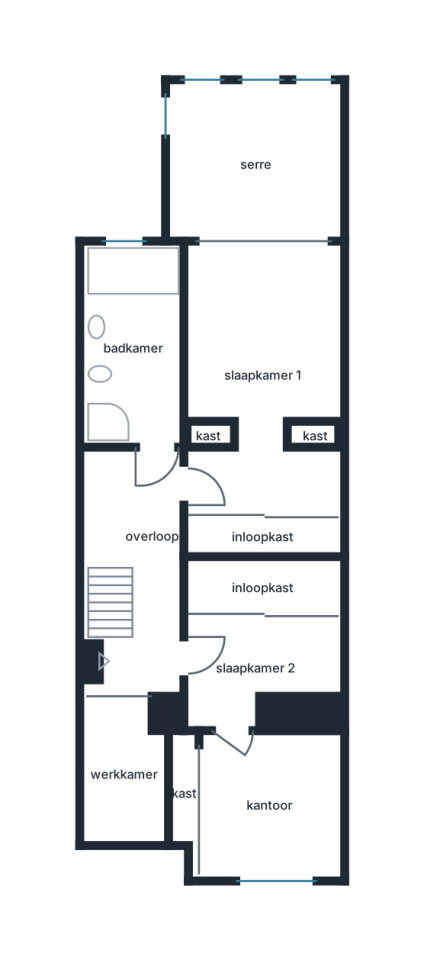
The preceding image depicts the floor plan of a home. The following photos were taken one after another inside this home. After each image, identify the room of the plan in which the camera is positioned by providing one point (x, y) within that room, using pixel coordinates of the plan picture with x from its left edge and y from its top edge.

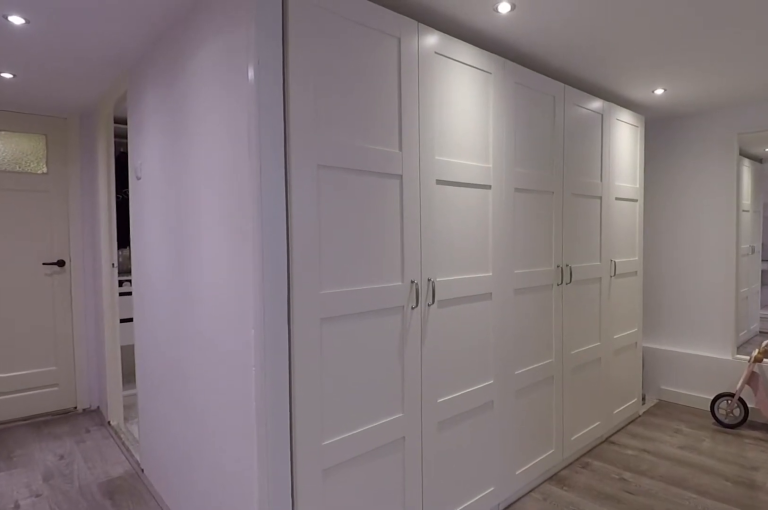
(256, 665)
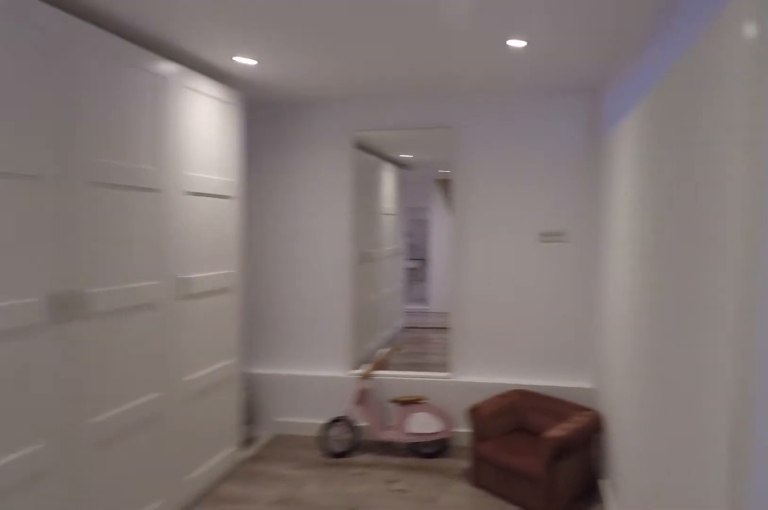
(256, 665)
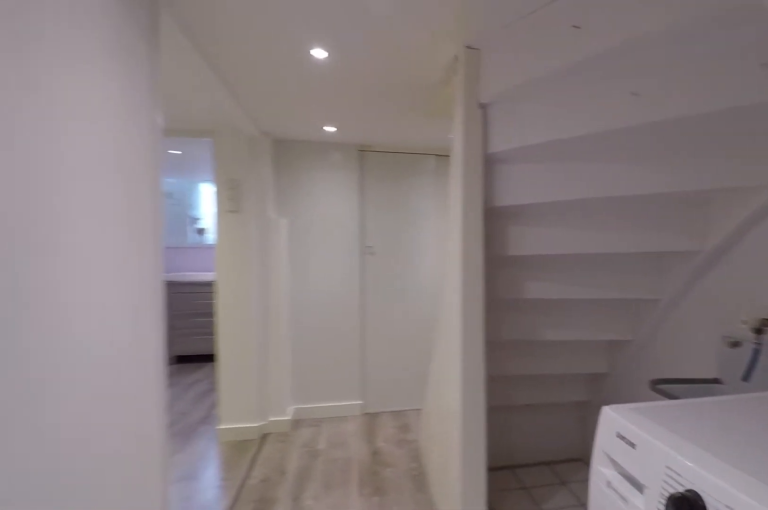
(143, 584)
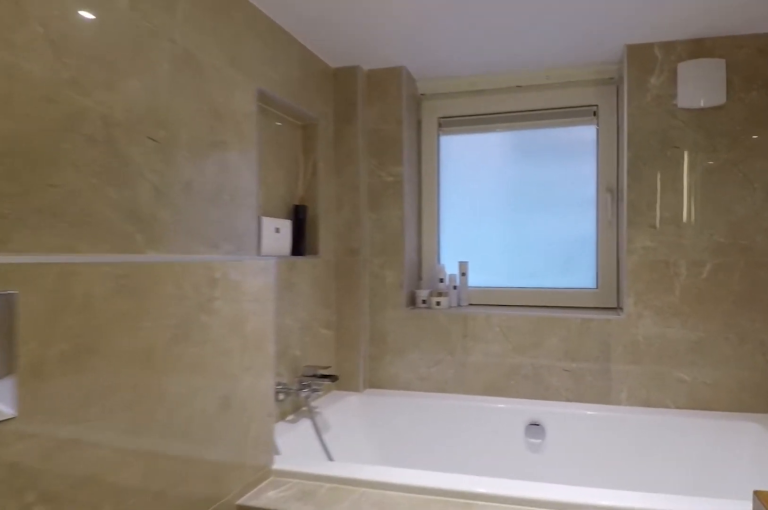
(134, 348)
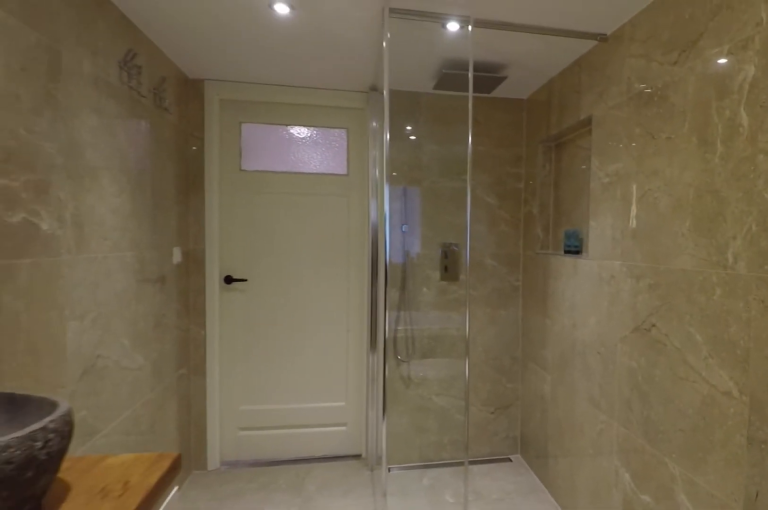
(134, 348)
